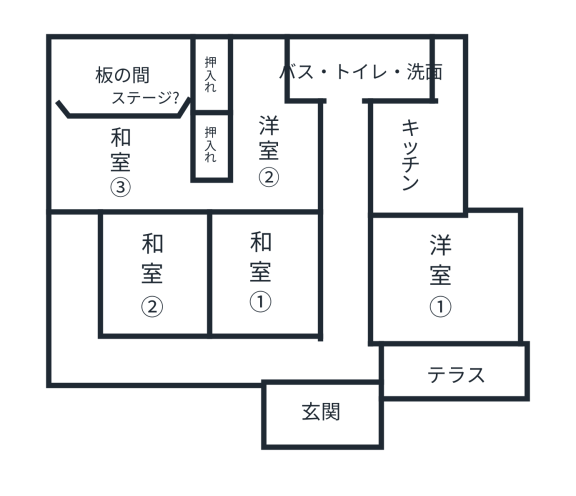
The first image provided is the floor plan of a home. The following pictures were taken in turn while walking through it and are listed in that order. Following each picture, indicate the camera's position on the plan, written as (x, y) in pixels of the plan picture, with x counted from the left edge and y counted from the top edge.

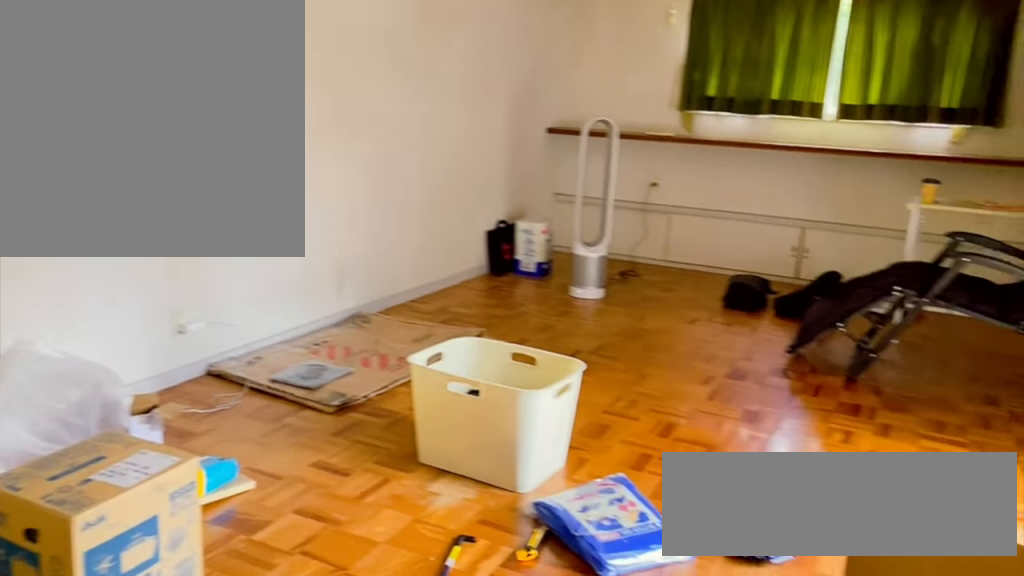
(371, 273)
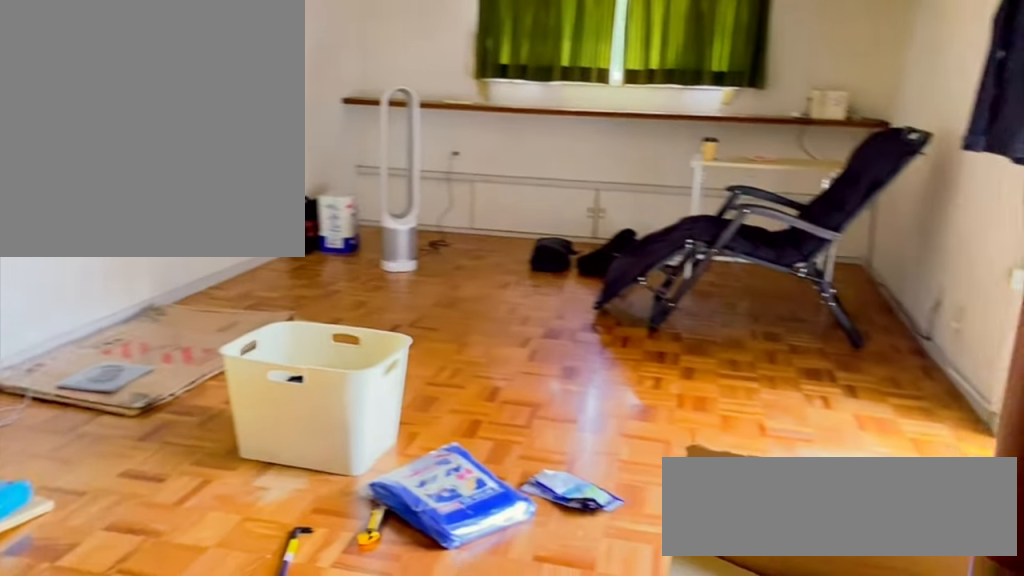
(374, 273)
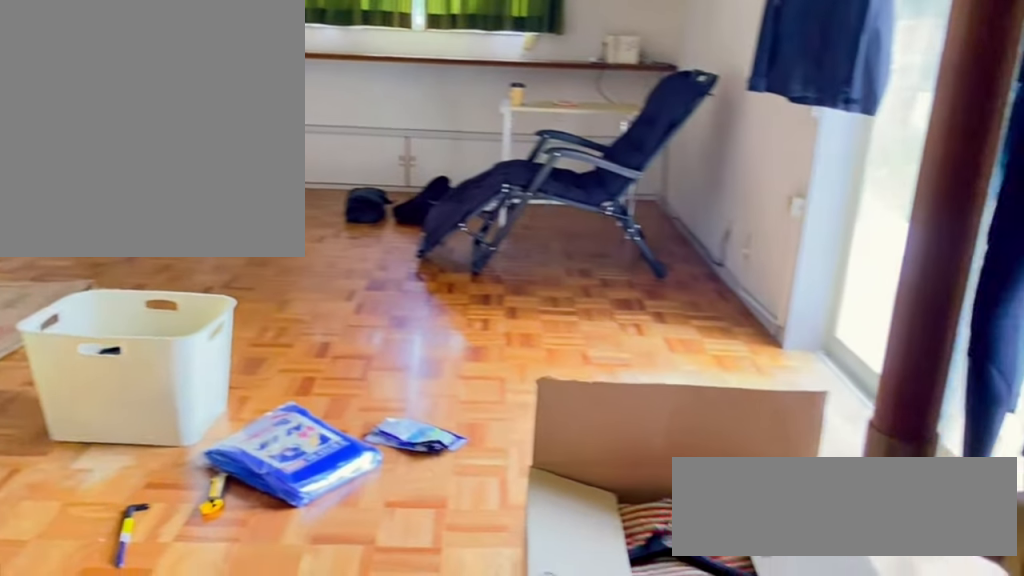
(377, 274)
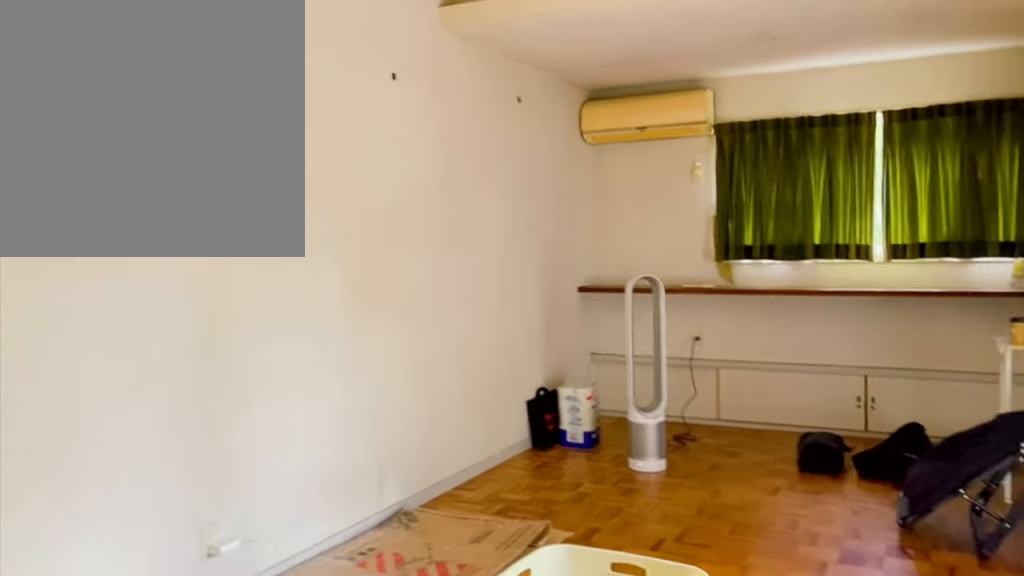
(420, 313)
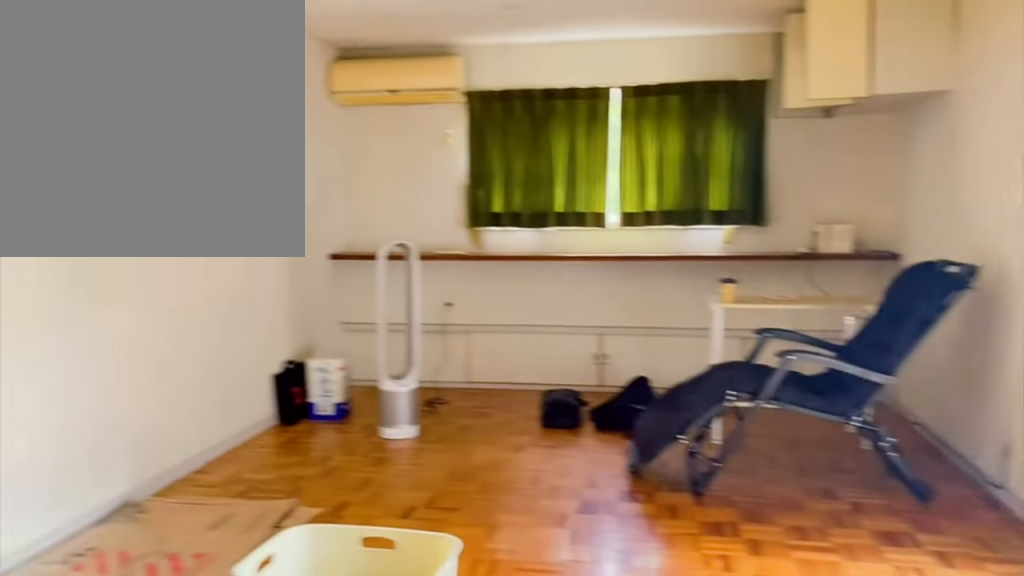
(421, 316)
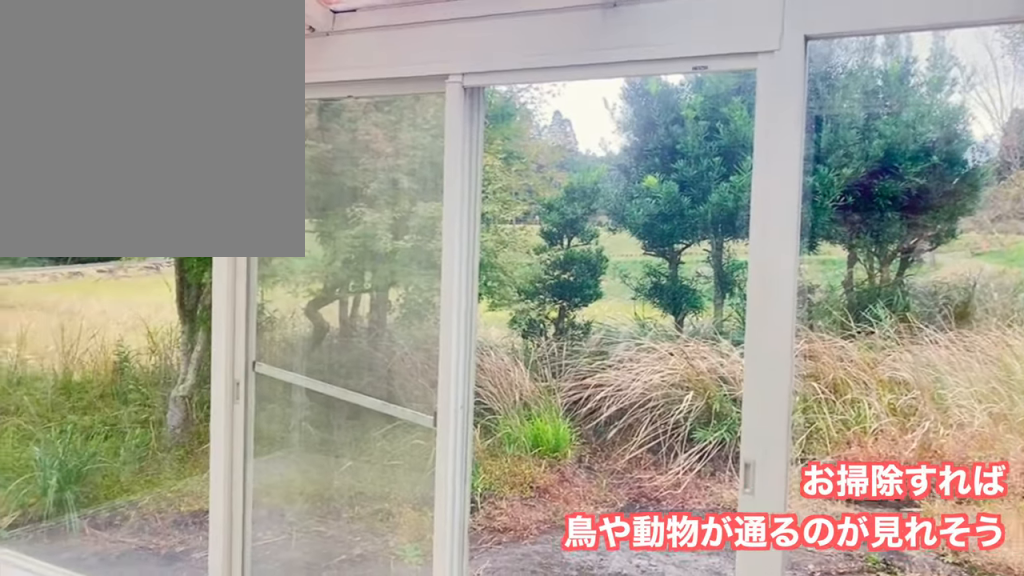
(430, 319)
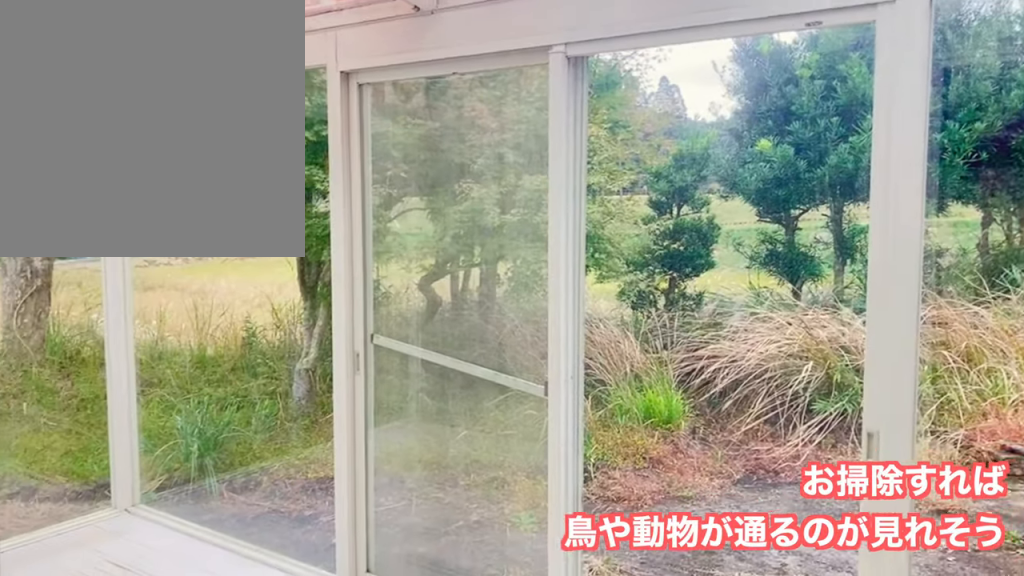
(428, 317)
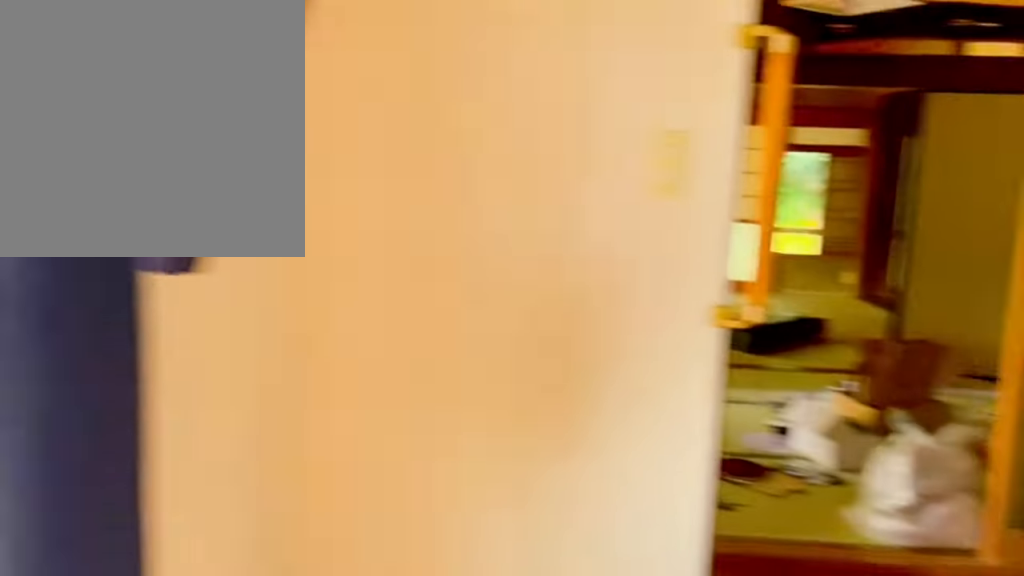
(419, 292)
